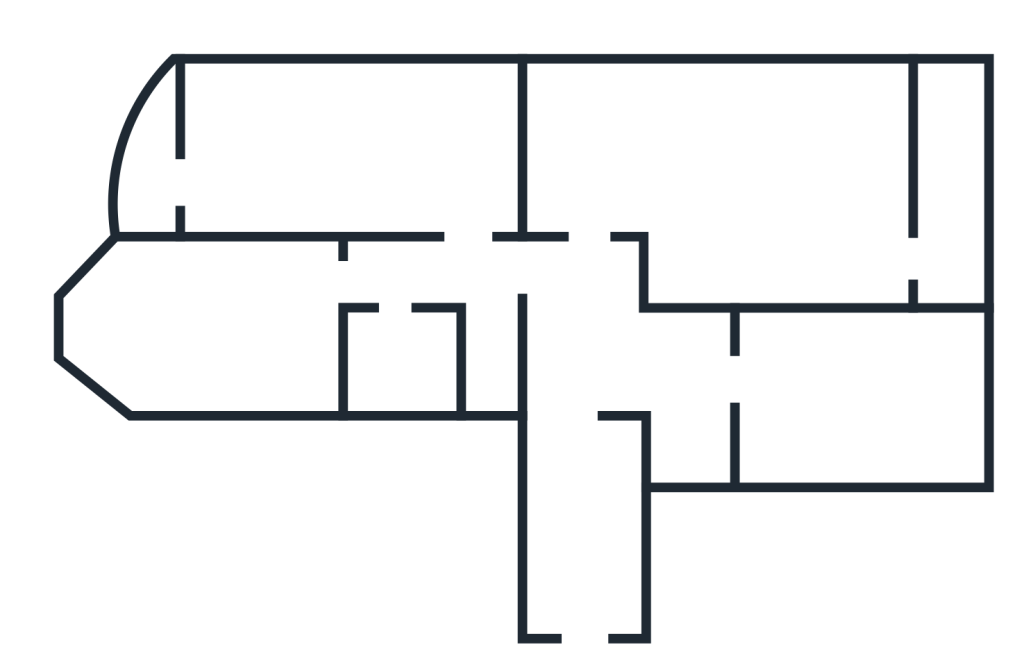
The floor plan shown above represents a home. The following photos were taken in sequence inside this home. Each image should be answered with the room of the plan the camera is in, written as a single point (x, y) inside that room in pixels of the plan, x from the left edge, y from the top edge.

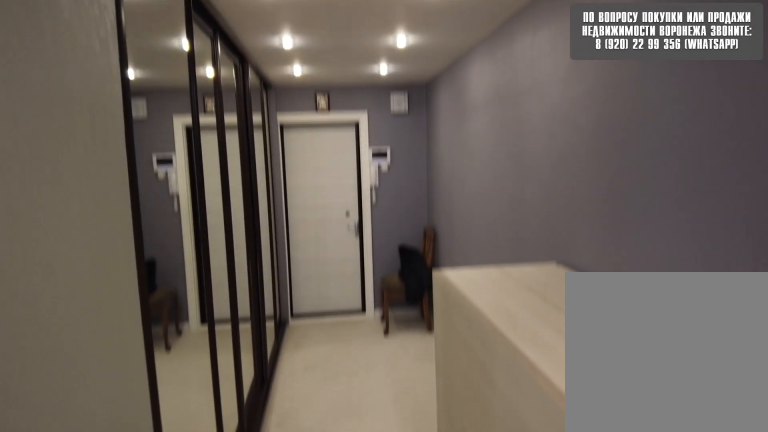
(591, 607)
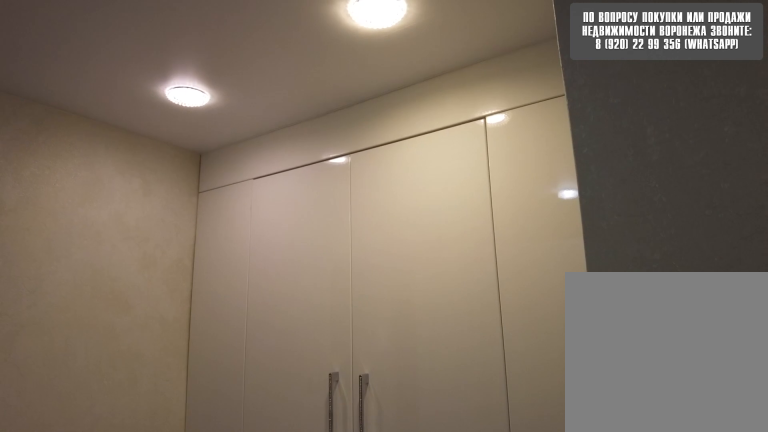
(700, 382)
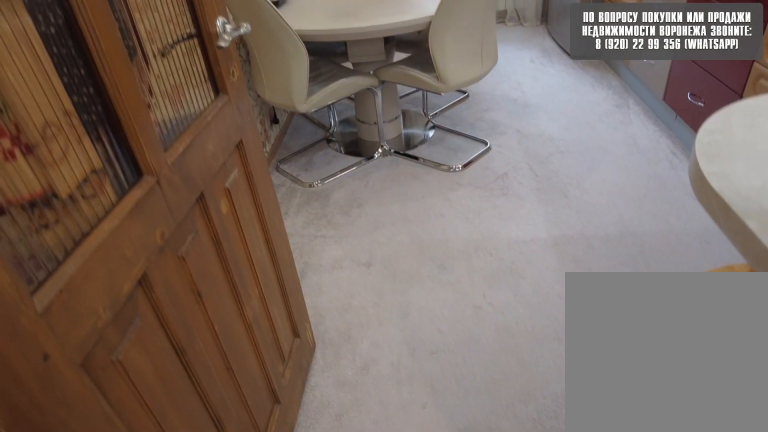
(819, 399)
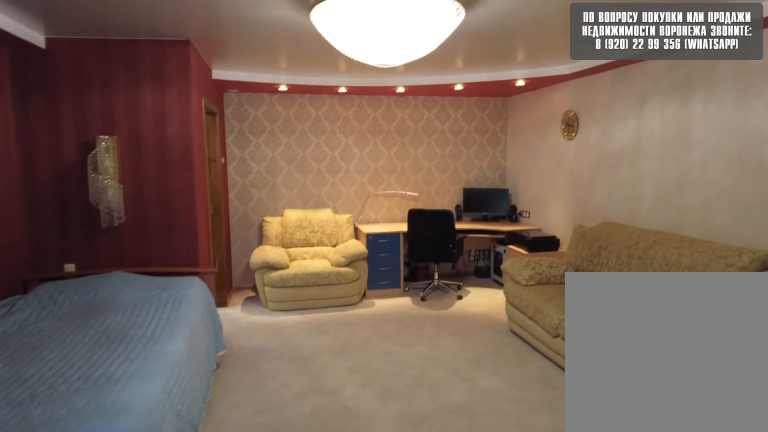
(808, 243)
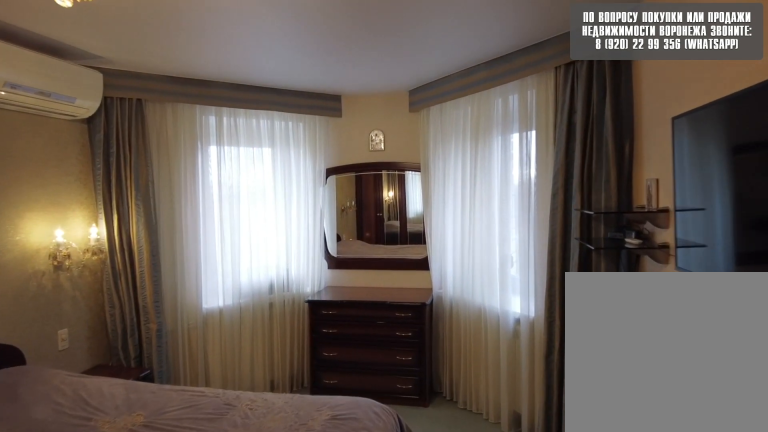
(237, 318)
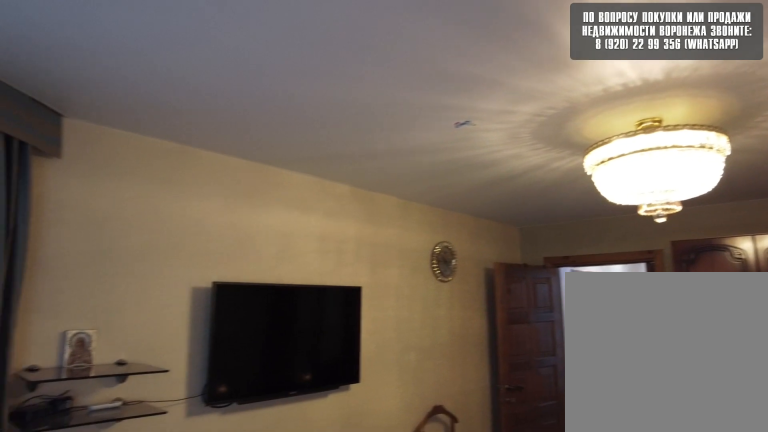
(237, 318)
